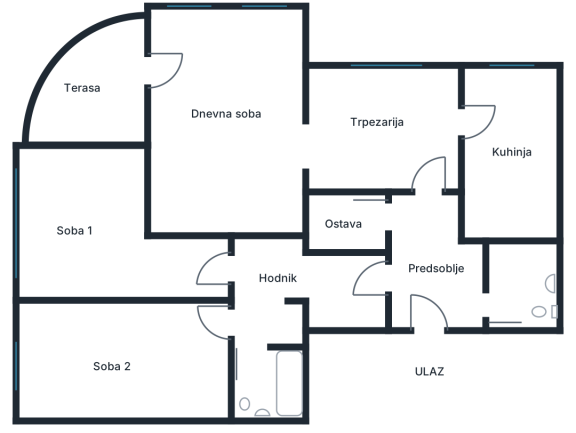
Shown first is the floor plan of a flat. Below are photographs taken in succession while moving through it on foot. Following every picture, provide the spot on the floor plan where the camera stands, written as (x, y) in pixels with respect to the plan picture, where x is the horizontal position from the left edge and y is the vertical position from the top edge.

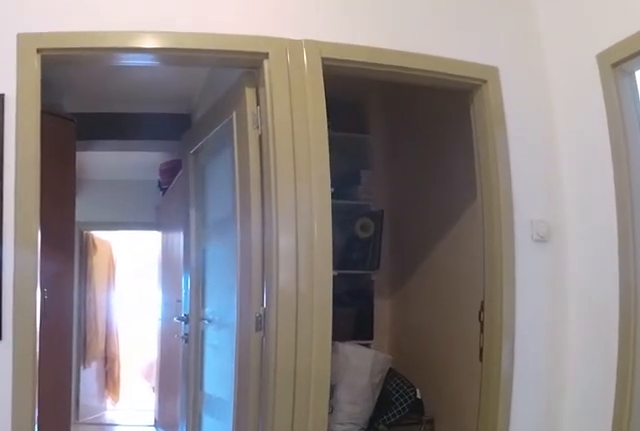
(469, 280)
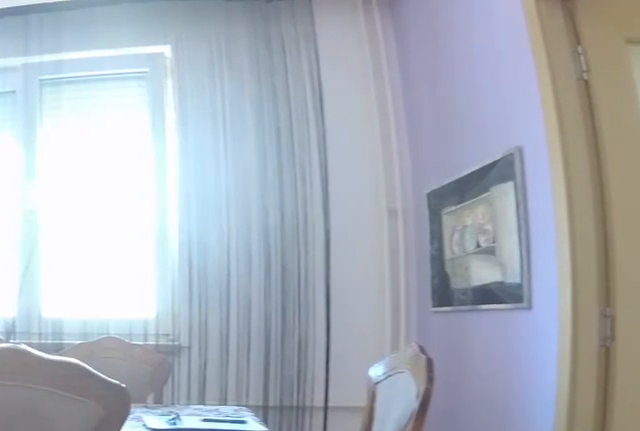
(435, 196)
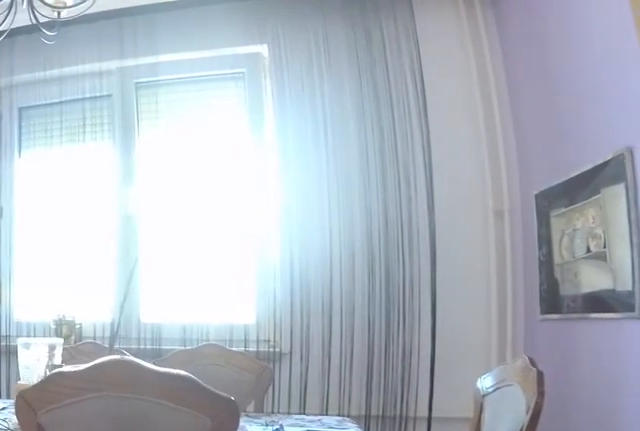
(437, 192)
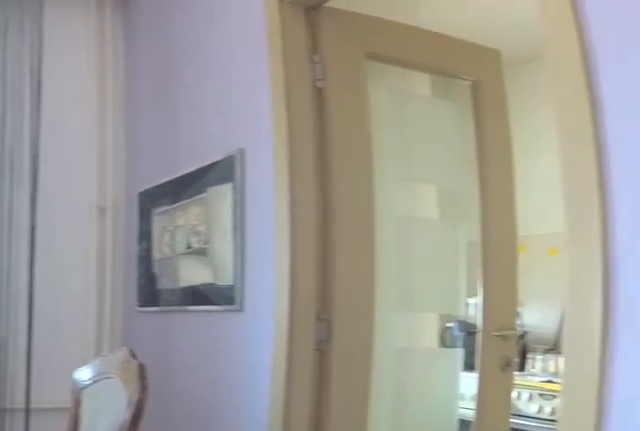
(430, 194)
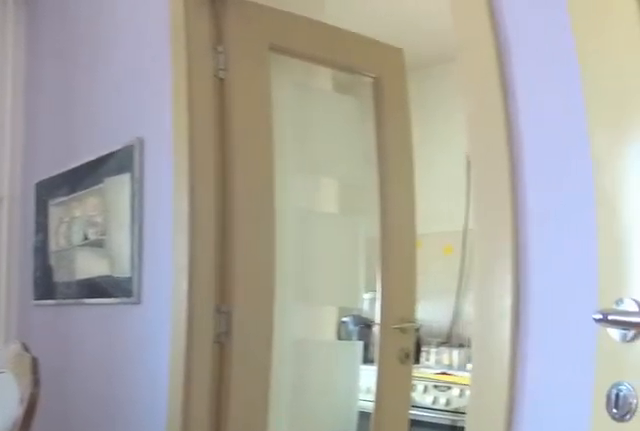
(430, 192)
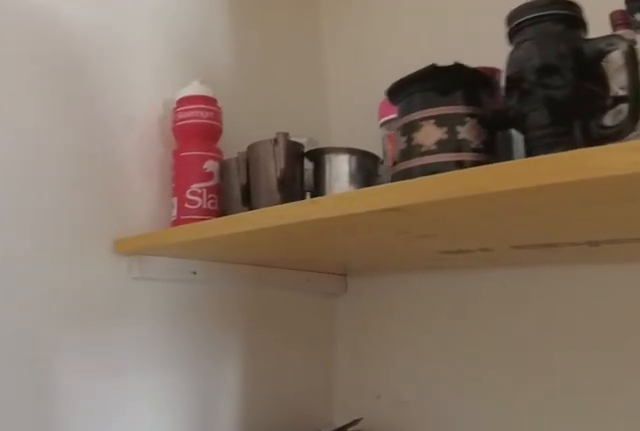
(507, 188)
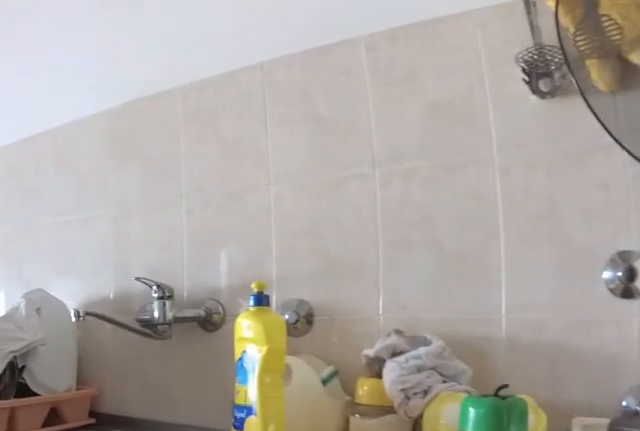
(496, 240)
